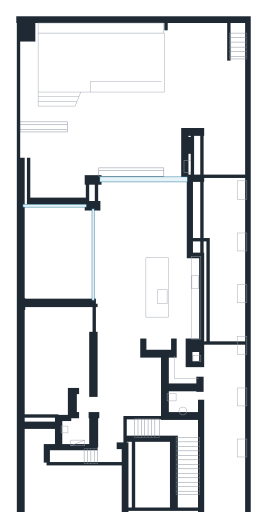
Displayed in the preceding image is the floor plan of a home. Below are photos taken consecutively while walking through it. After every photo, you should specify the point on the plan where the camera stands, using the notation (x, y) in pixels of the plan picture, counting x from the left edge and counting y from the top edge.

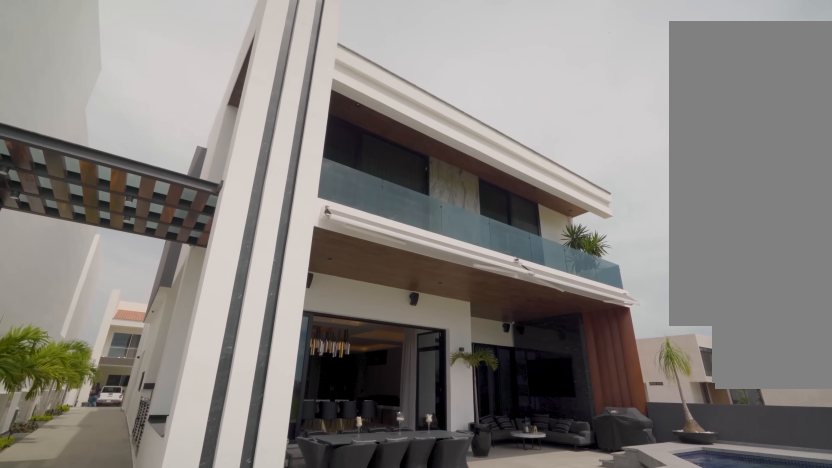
(211, 67)
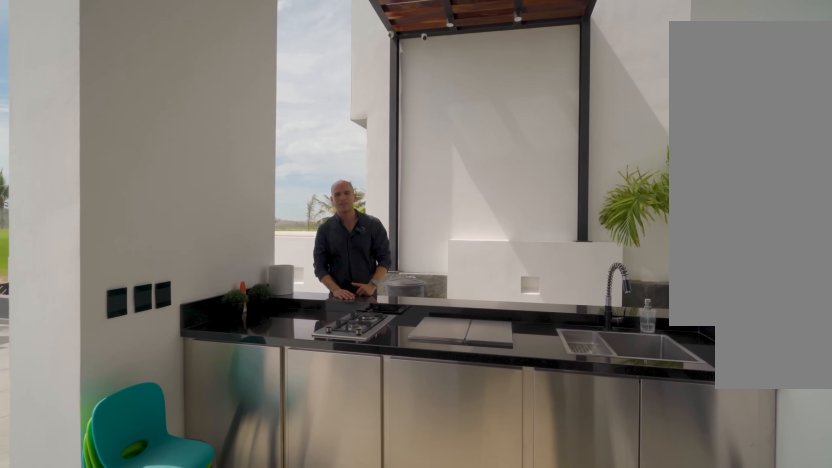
(167, 158)
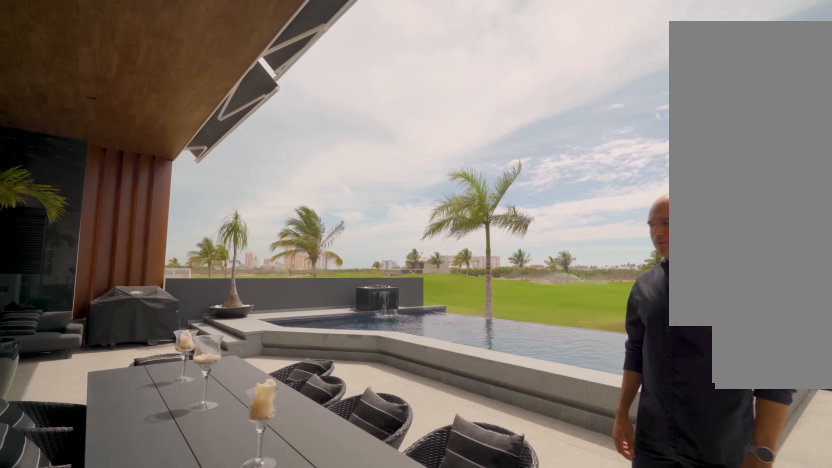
(167, 158)
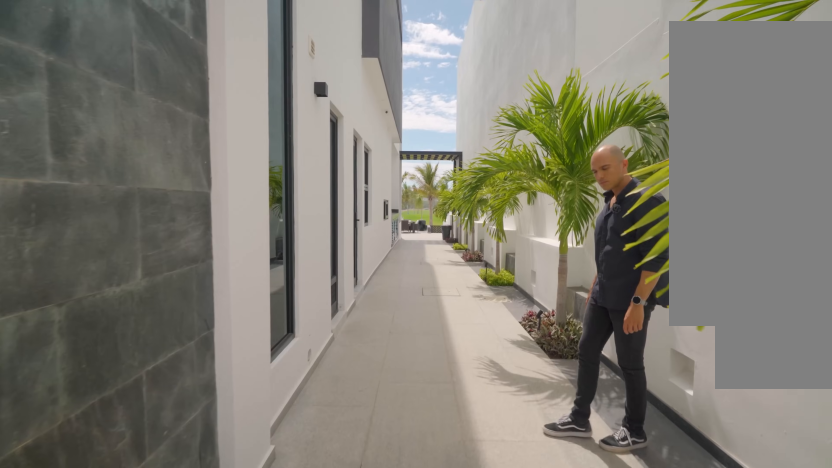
(221, 468)
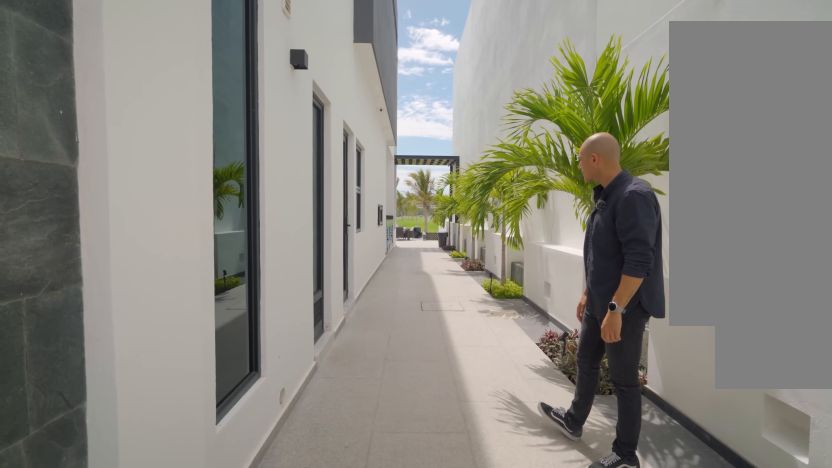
(221, 469)
